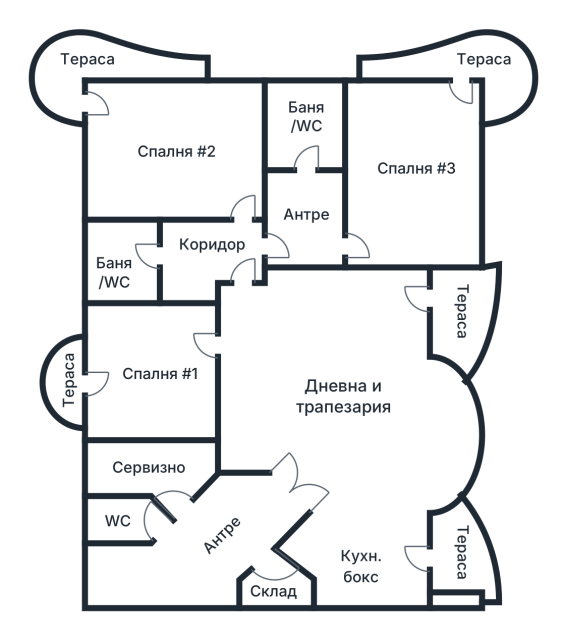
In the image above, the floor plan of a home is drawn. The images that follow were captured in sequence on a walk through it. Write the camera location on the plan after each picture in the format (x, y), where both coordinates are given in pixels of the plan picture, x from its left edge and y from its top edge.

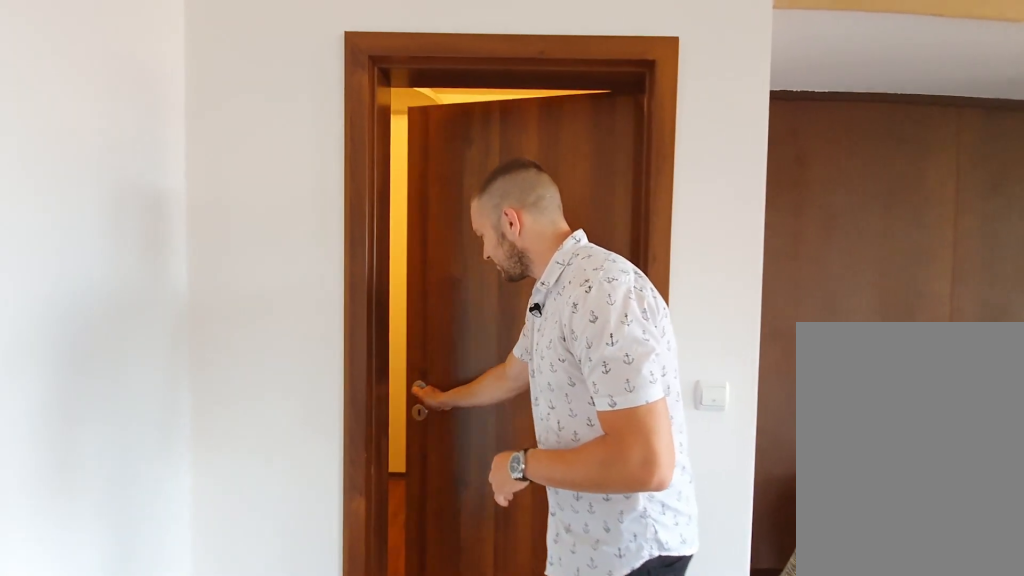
(237, 280)
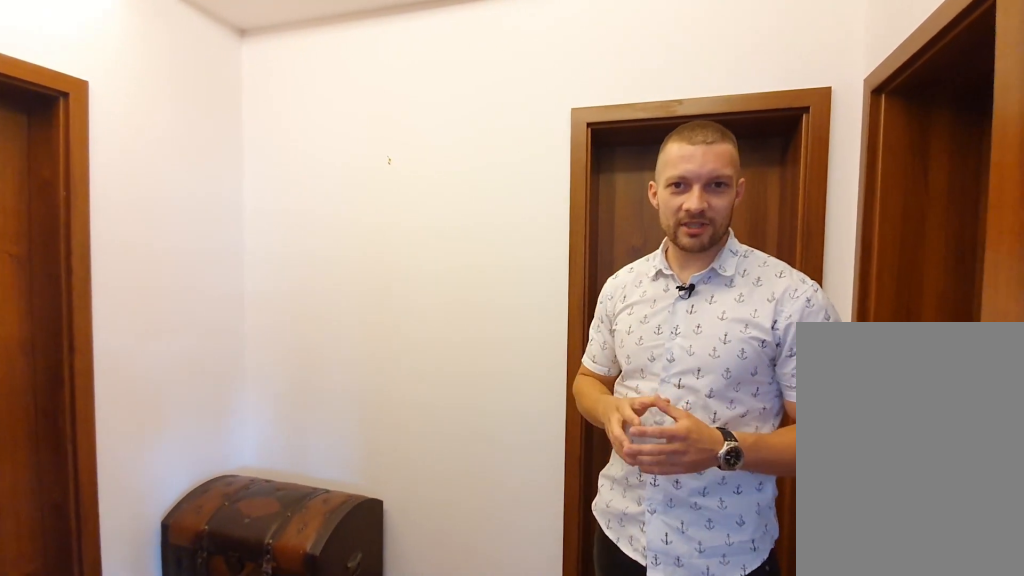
(219, 250)
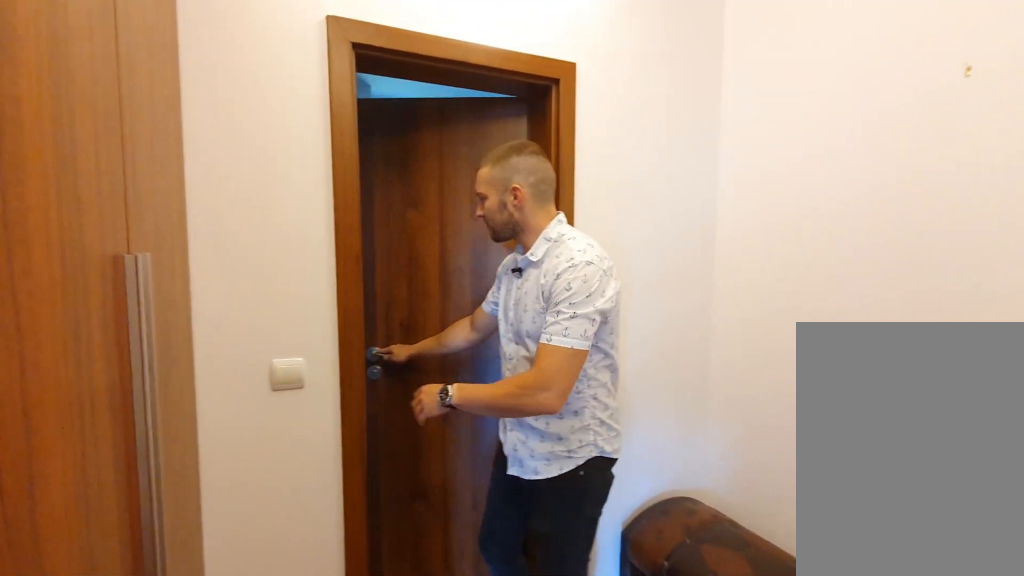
(170, 246)
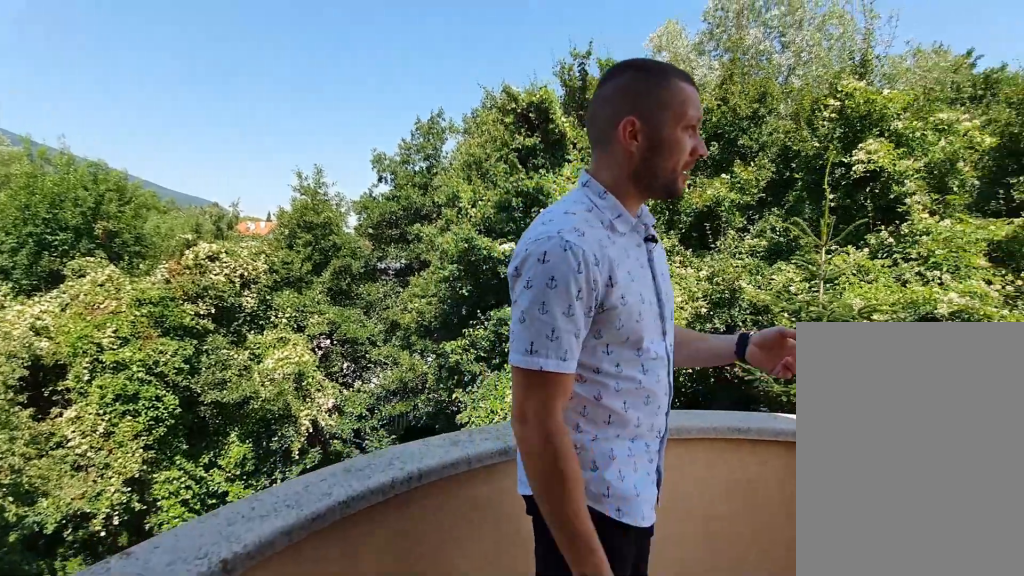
(65, 64)
